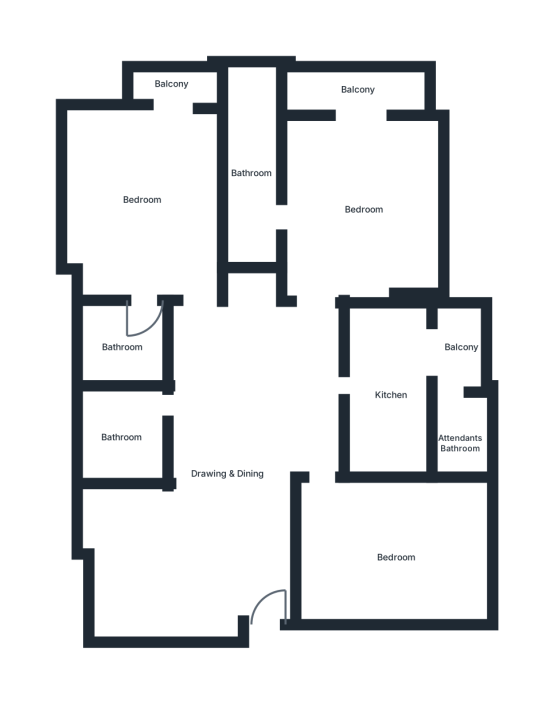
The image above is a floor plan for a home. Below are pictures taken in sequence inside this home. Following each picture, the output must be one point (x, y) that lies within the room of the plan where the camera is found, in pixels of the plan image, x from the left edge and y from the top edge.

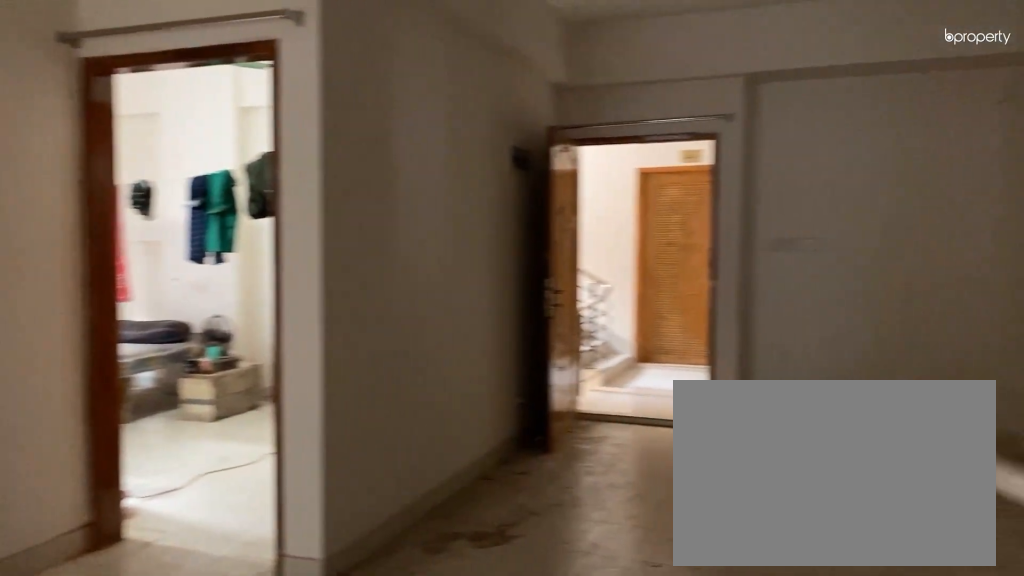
(228, 472)
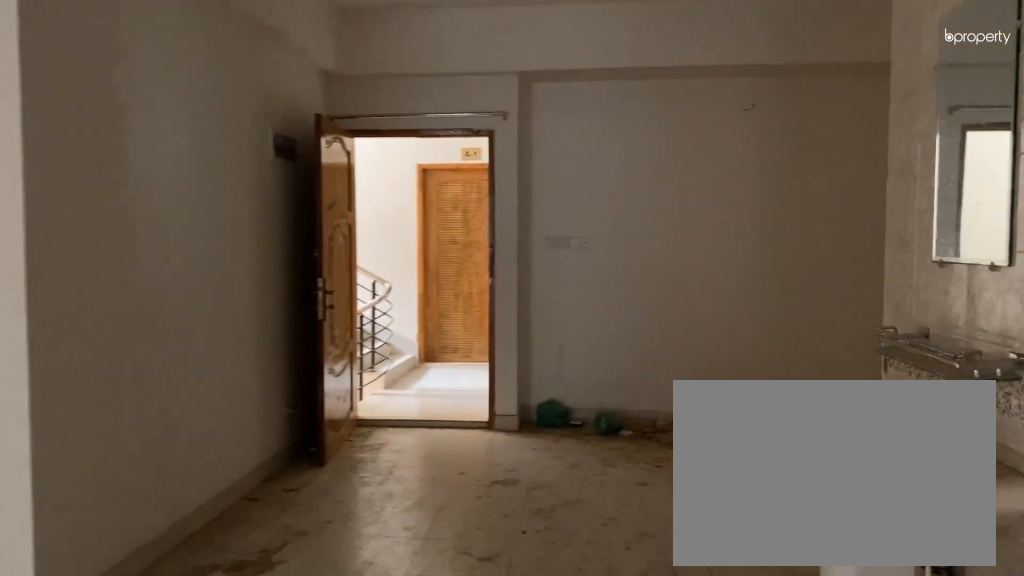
(228, 472)
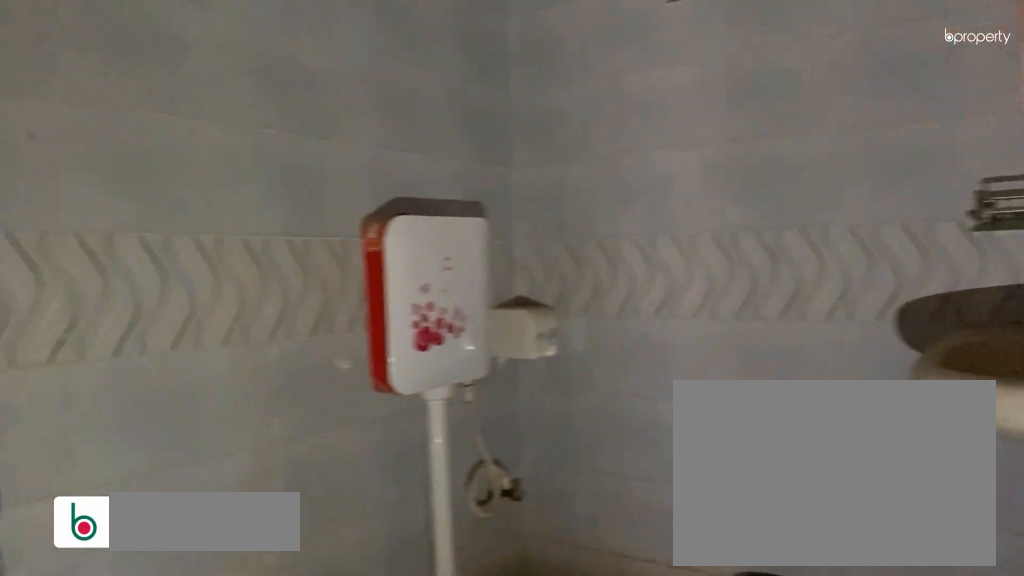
(120, 439)
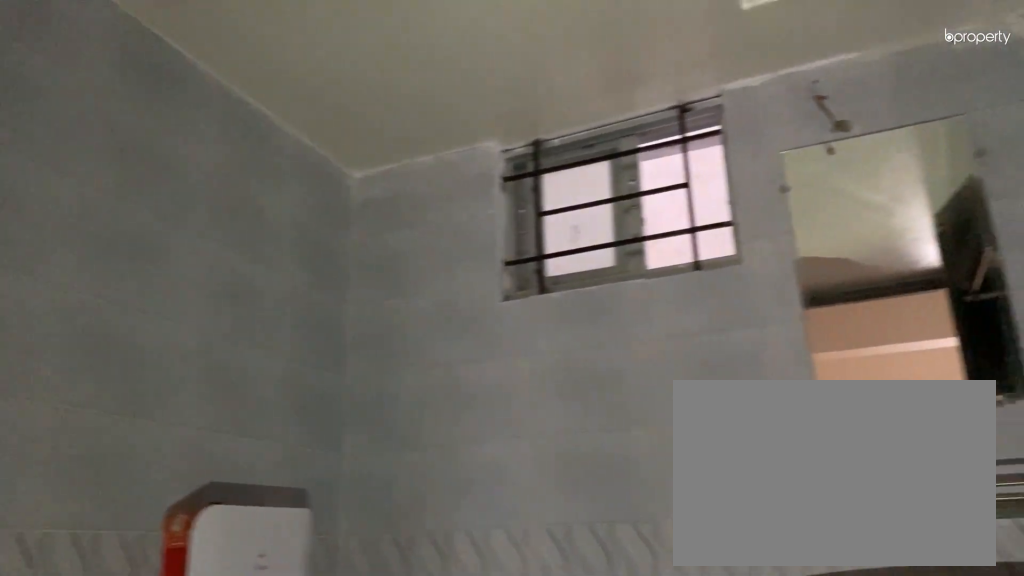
(120, 439)
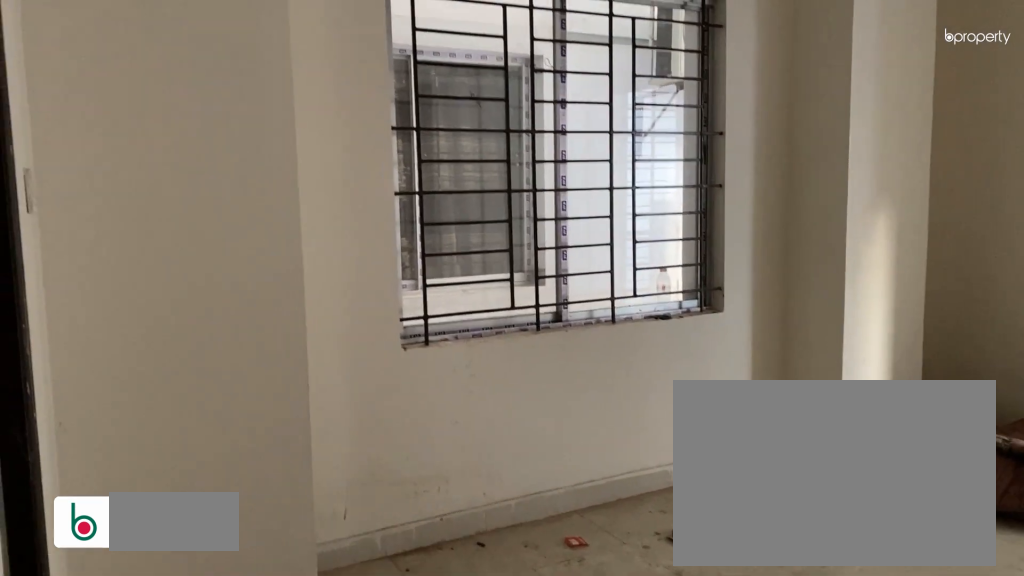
(142, 199)
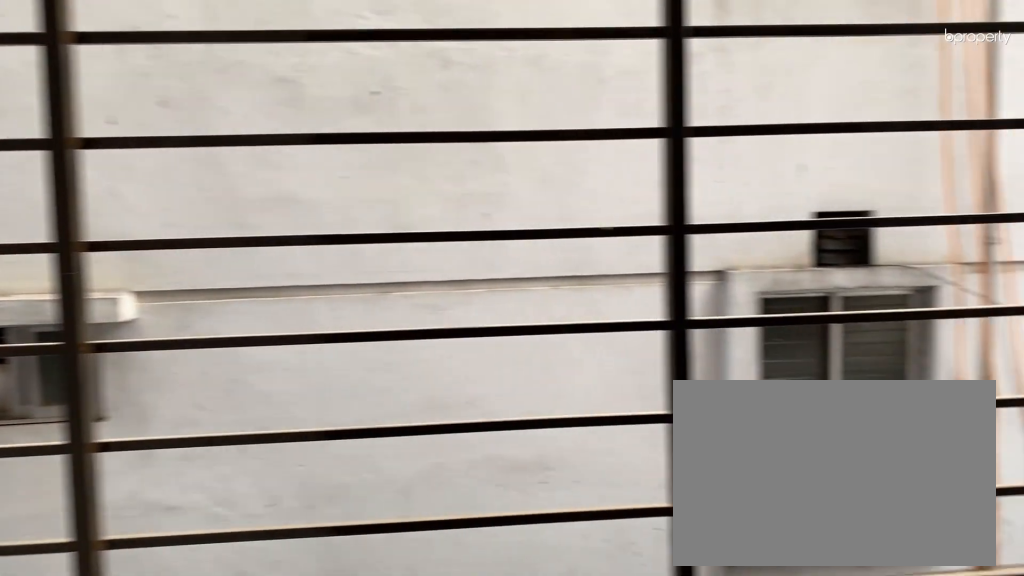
(170, 88)
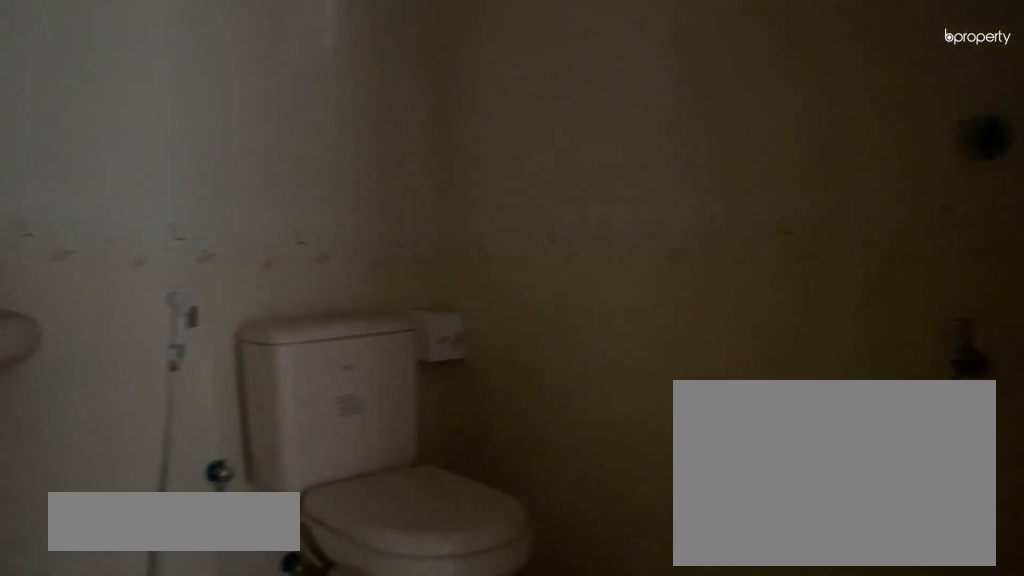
(121, 349)
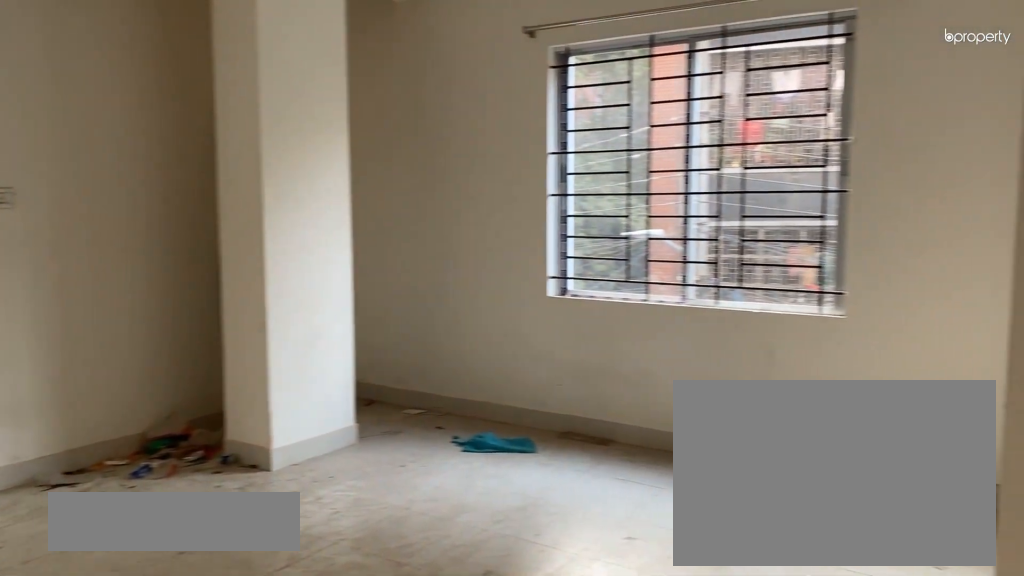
(362, 211)
